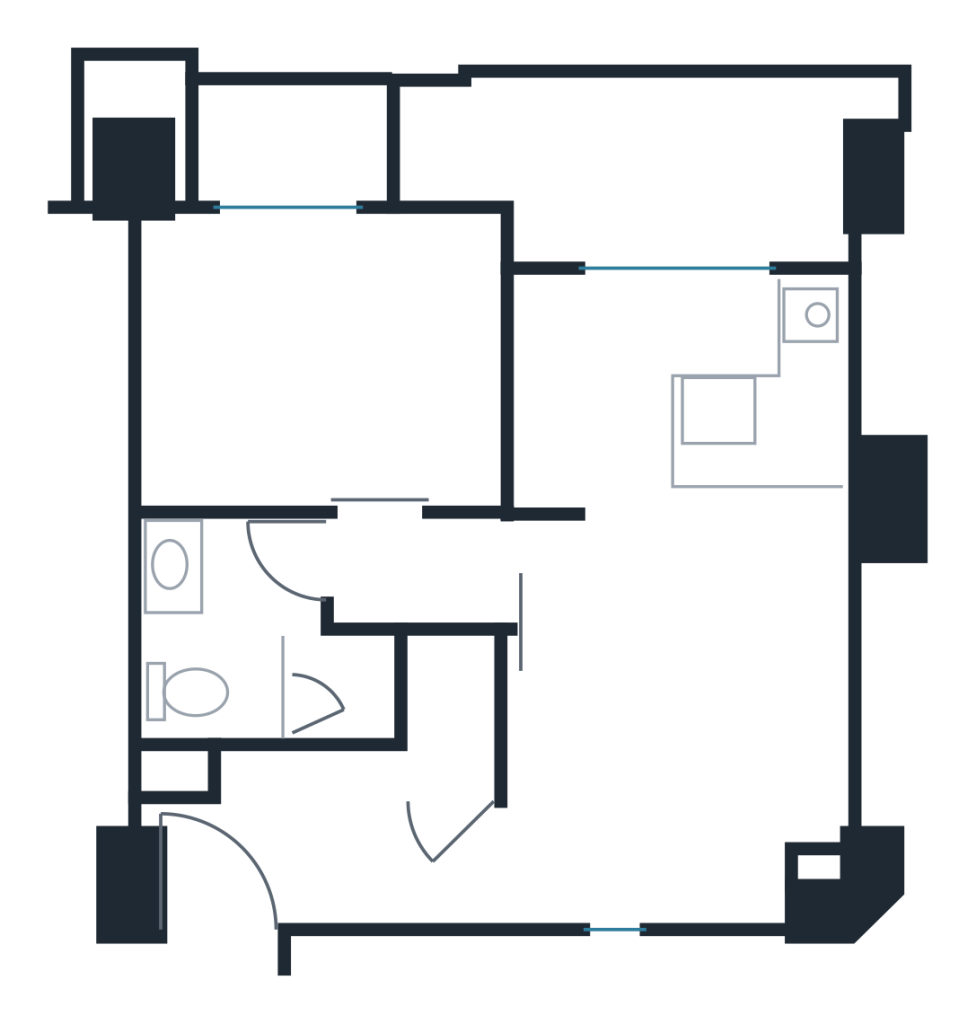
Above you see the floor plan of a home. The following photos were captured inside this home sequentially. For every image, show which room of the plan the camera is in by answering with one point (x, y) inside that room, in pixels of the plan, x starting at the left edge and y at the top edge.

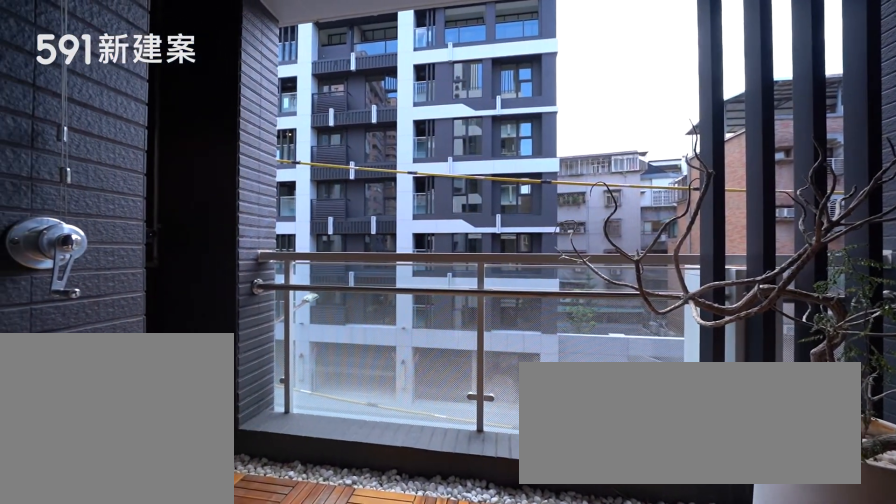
(638, 163)
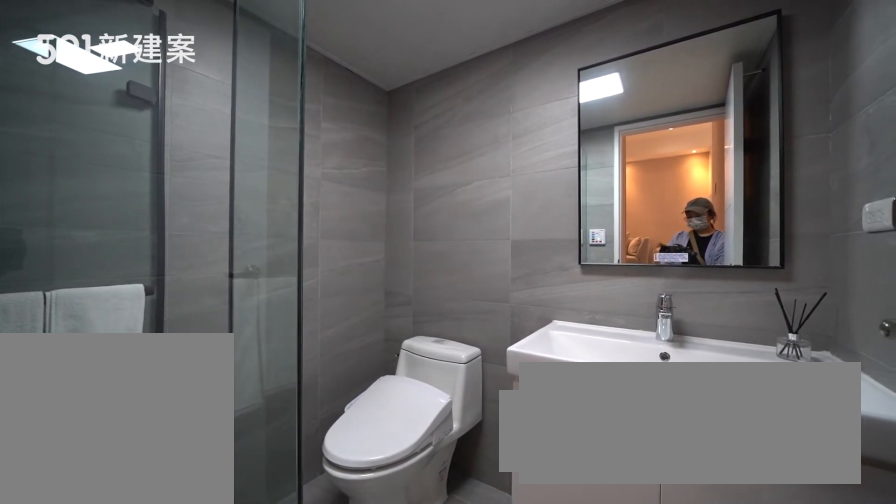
(253, 645)
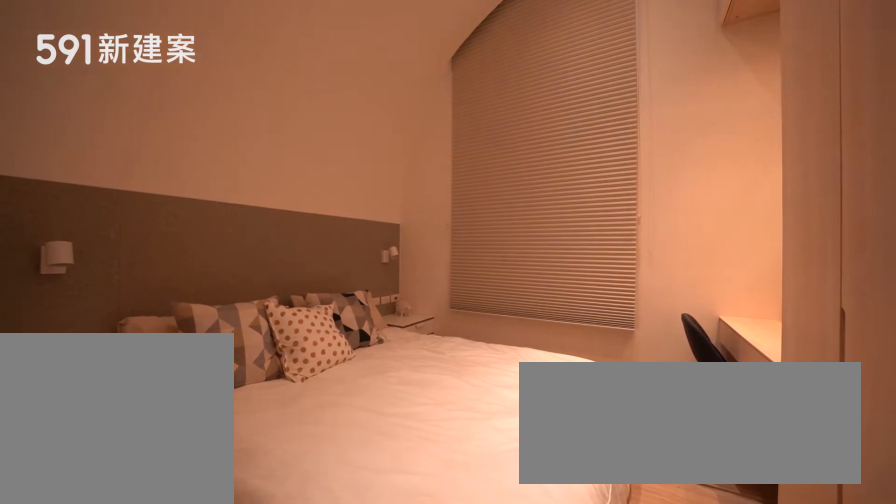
(320, 359)
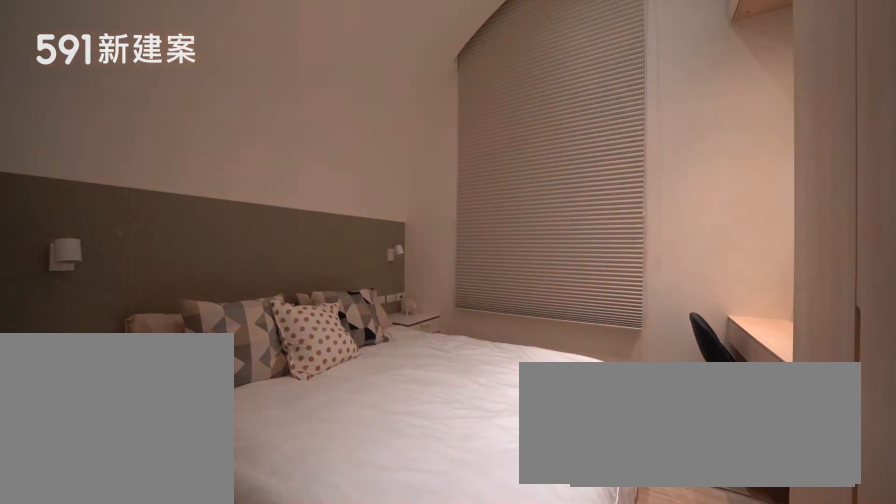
(320, 359)
